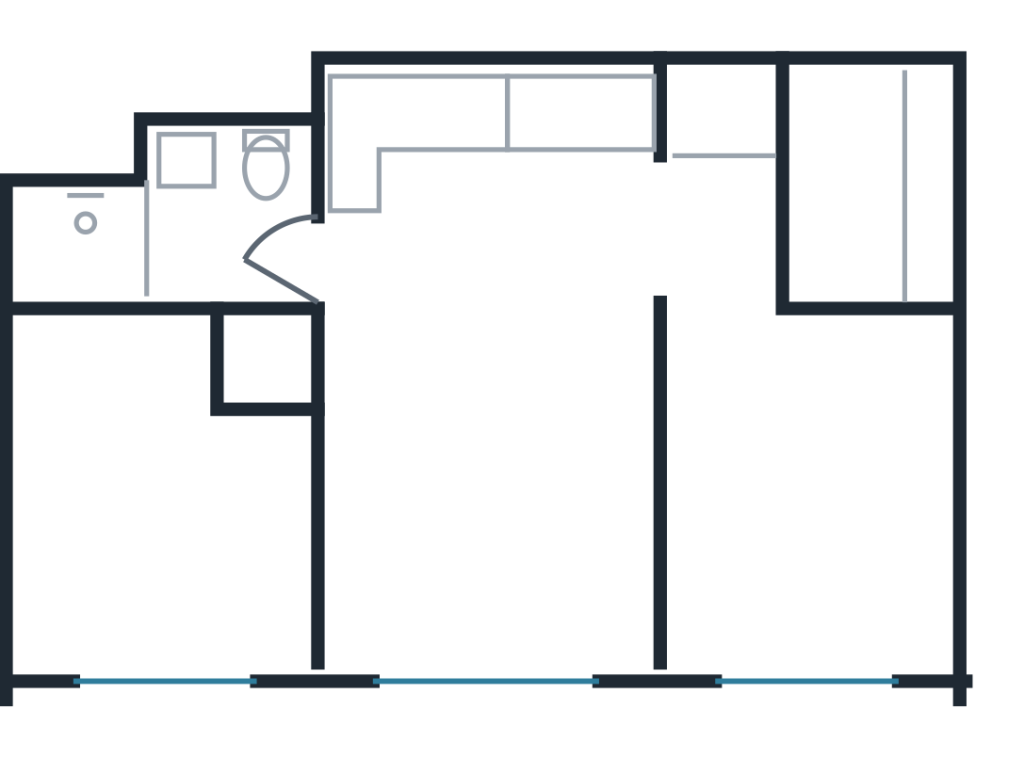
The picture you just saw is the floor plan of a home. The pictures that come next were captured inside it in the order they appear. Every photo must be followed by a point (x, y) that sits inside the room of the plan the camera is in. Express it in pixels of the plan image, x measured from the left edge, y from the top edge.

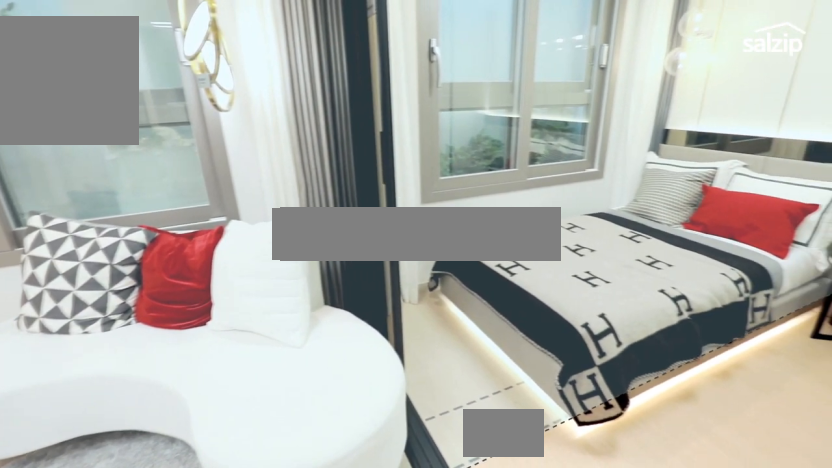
(492, 494)
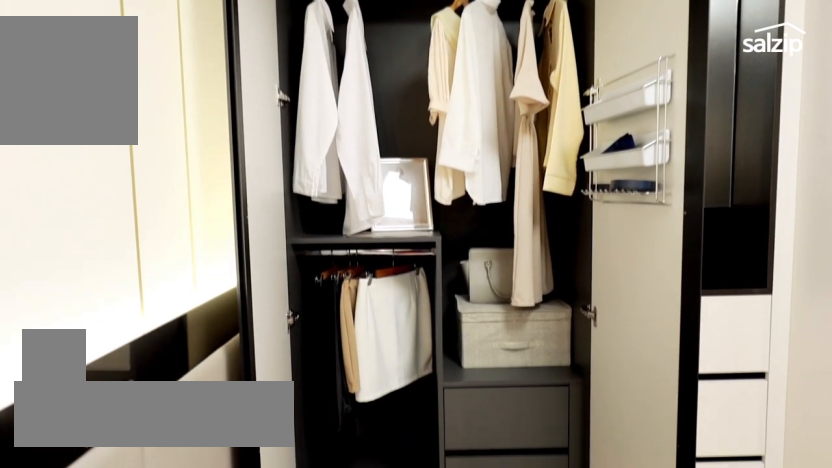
(147, 503)
